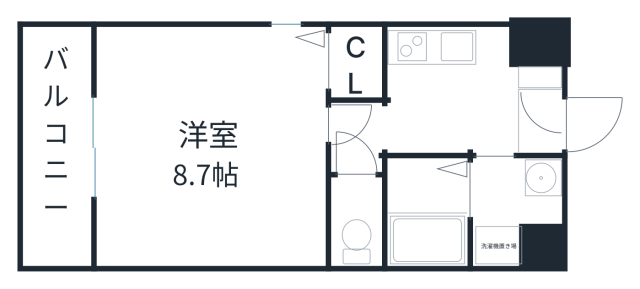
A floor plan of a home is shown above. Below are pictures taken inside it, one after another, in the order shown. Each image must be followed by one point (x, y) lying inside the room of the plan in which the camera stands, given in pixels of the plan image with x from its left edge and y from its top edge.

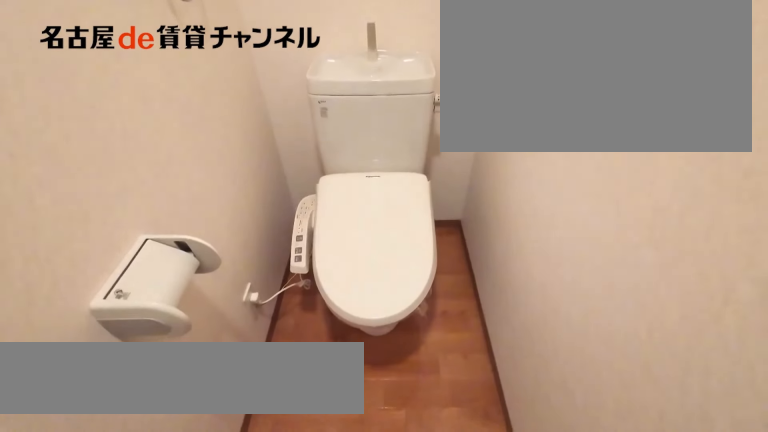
(357, 221)
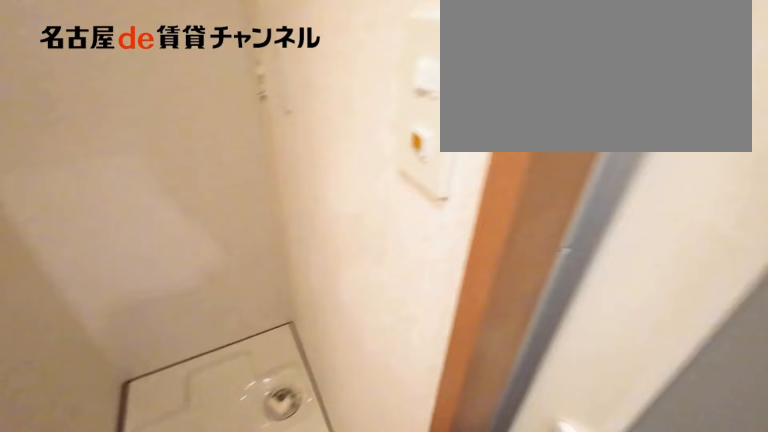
(517, 211)
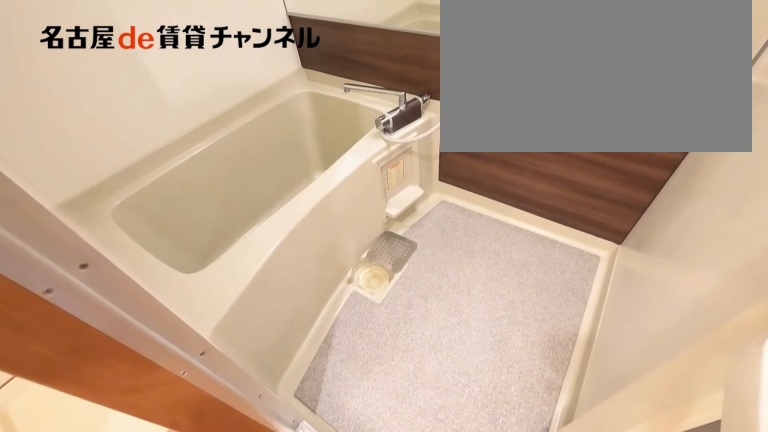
(424, 209)
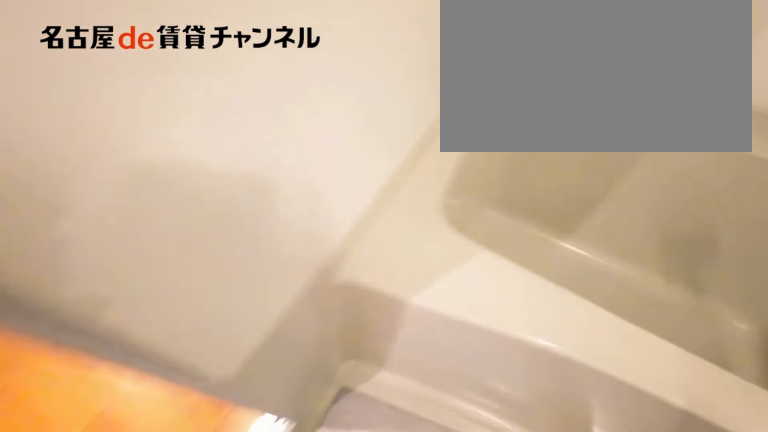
(424, 210)
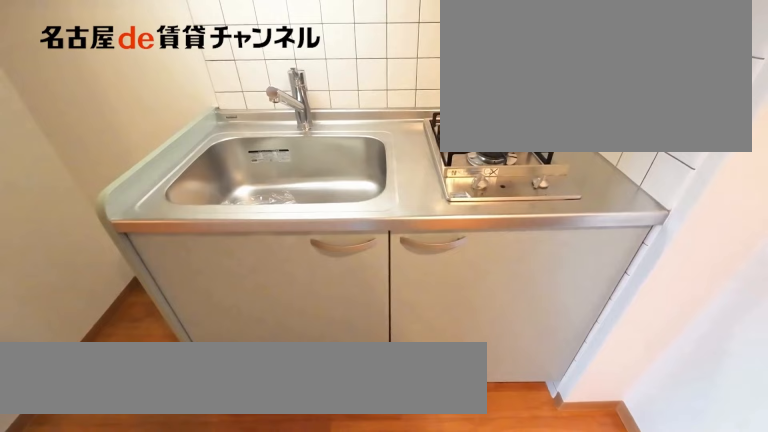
(447, 46)
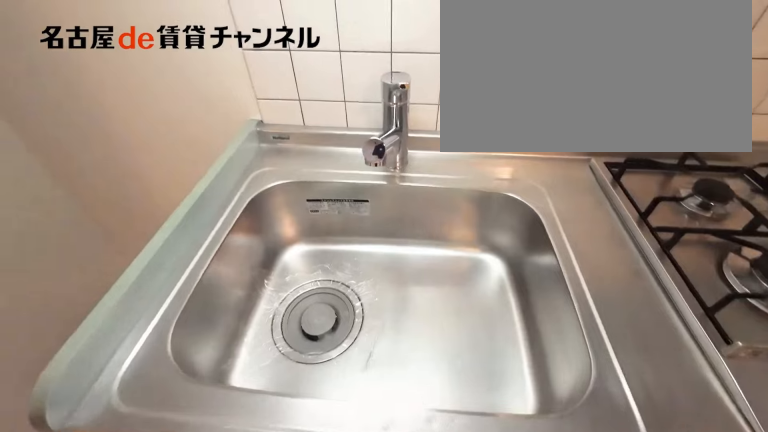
(446, 46)
